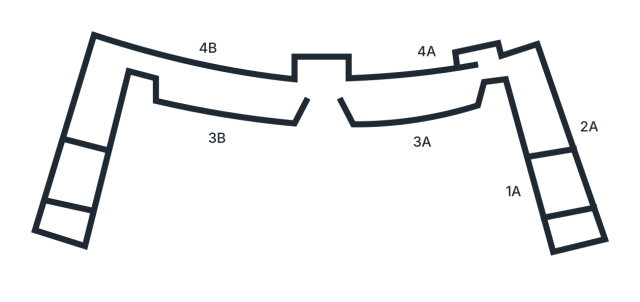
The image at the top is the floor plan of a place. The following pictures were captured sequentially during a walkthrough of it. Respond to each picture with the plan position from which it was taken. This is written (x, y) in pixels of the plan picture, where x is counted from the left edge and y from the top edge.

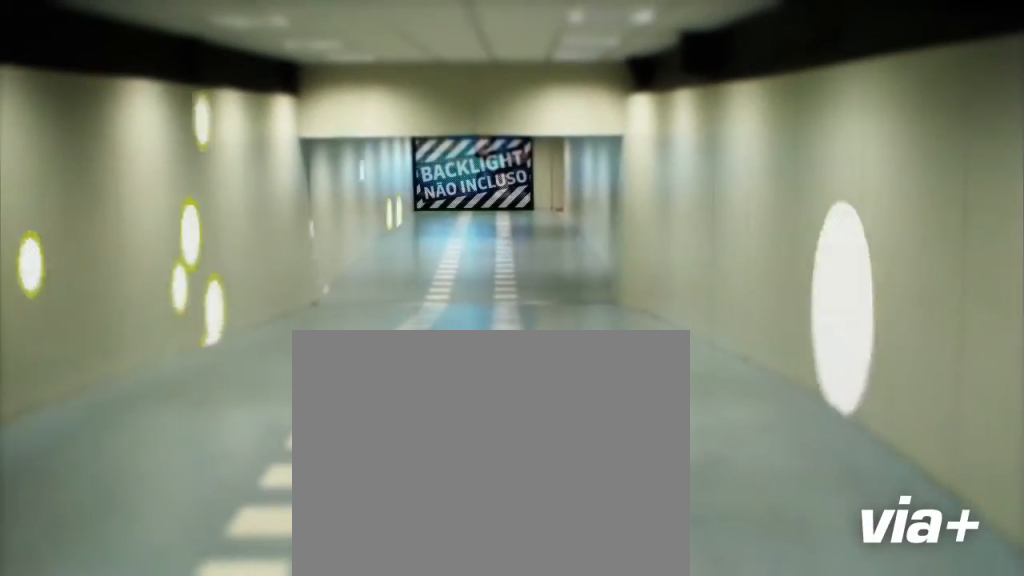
(86, 151)
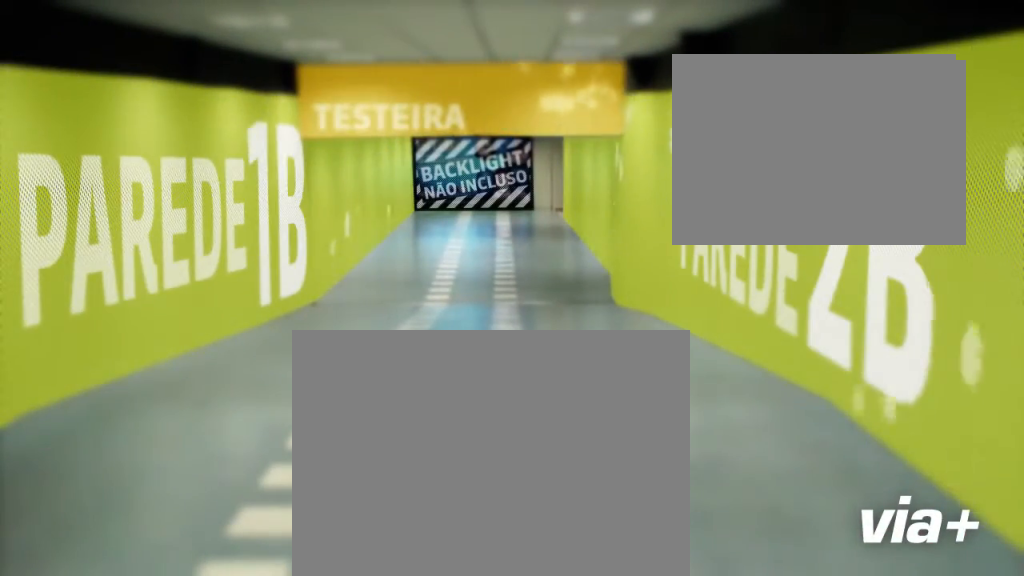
(86, 150)
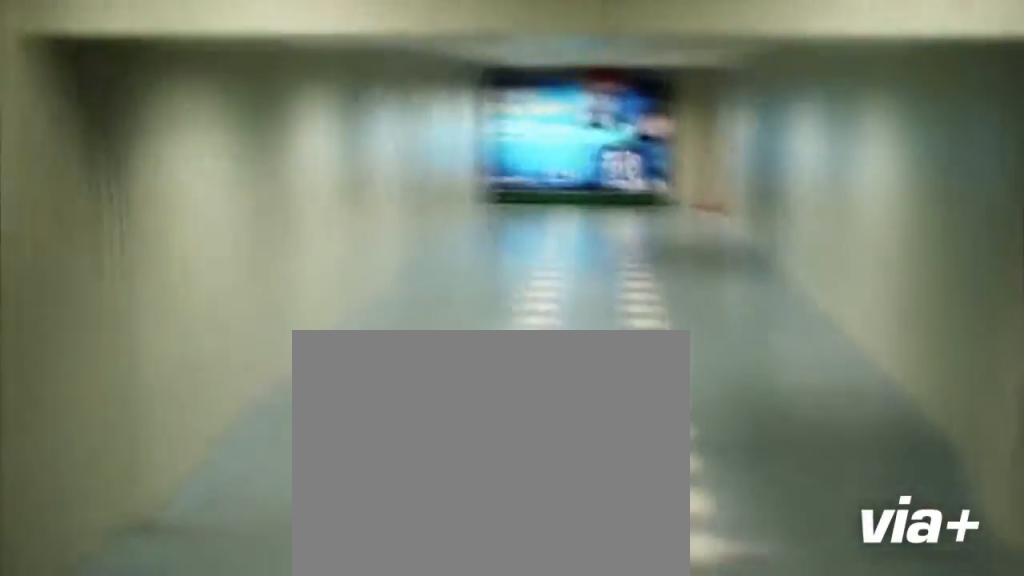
(110, 152)
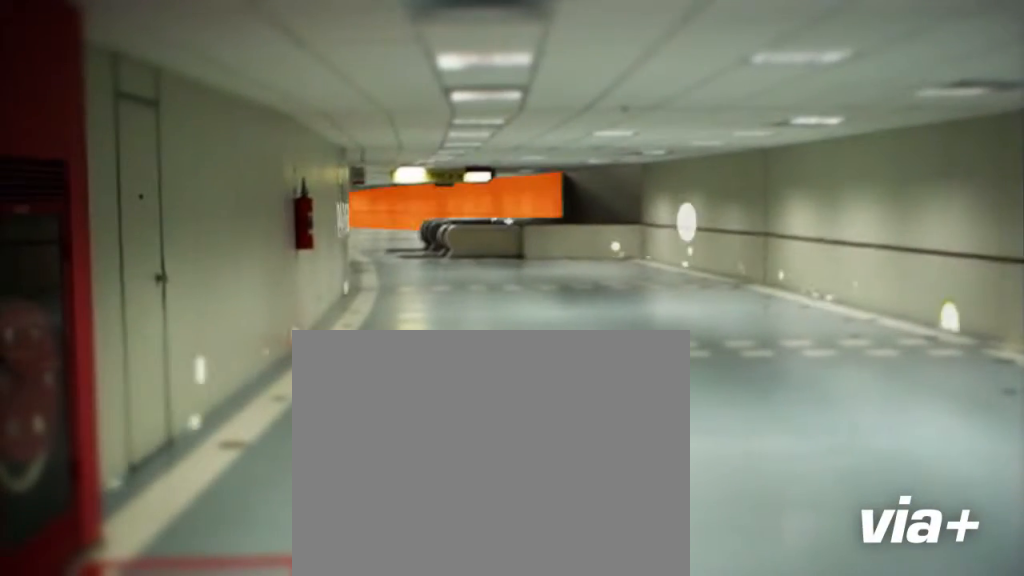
(202, 96)
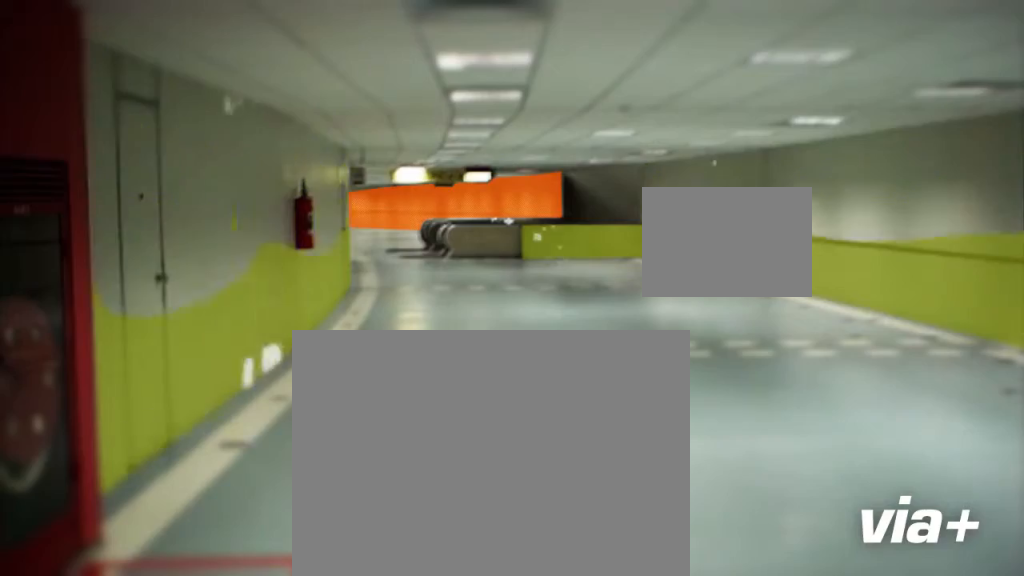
(204, 96)
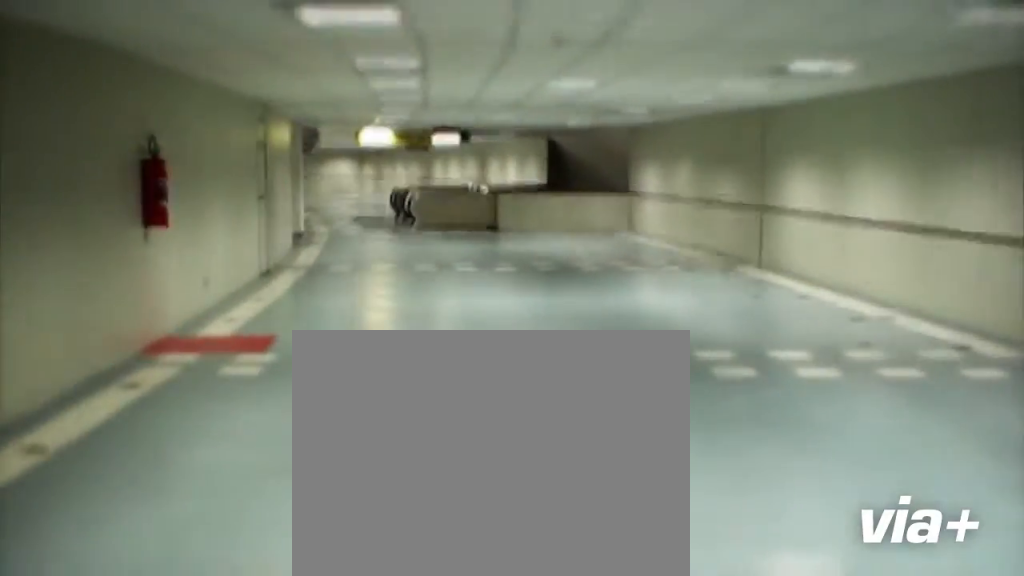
(207, 97)
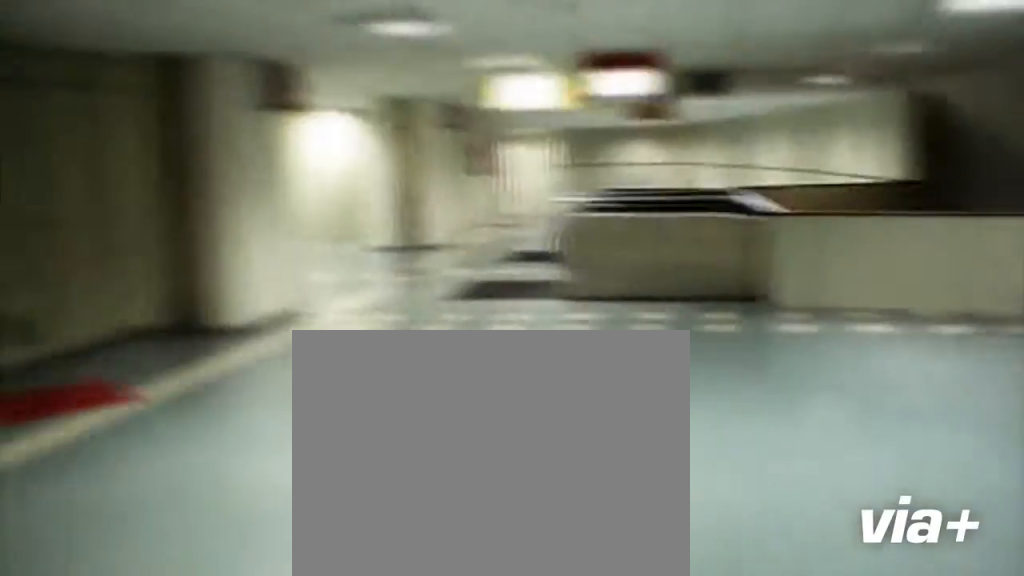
(223, 72)
